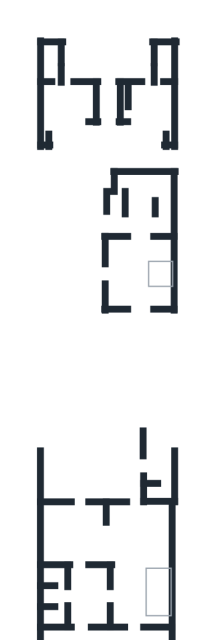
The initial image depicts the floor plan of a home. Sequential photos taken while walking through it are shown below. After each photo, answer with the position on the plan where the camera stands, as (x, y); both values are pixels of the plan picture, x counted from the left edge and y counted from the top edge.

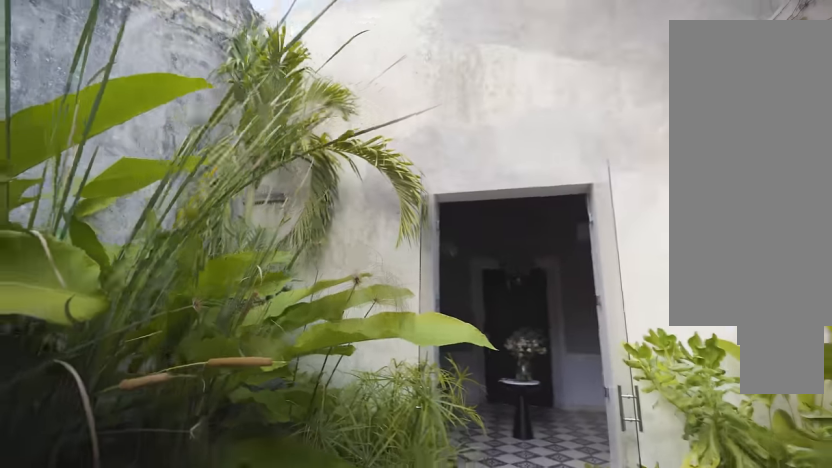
(126, 591)
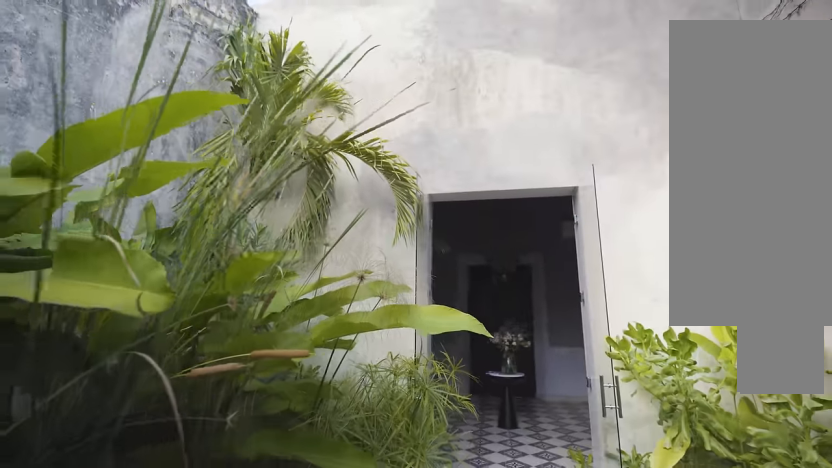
(126, 591)
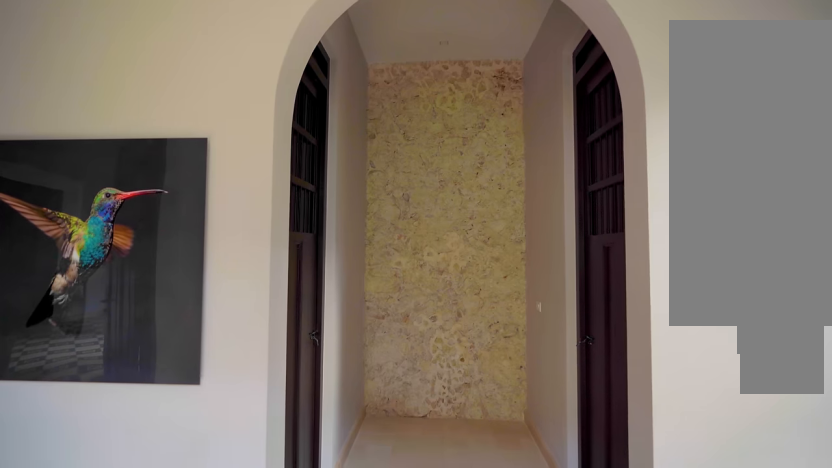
(93, 597)
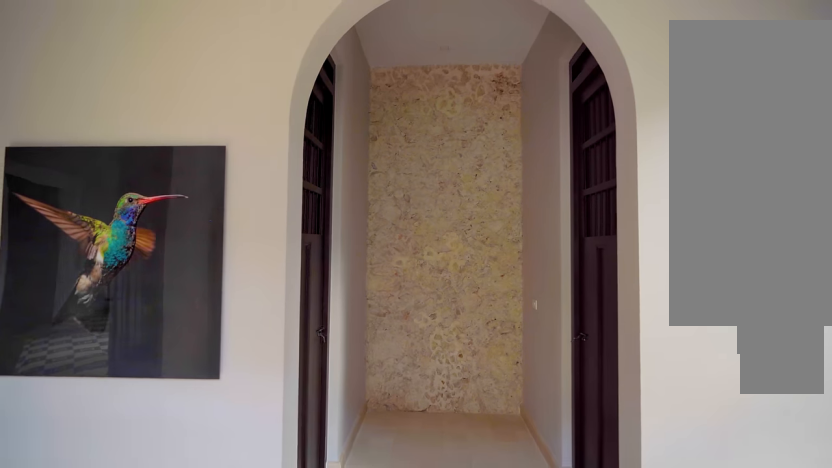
(93, 597)
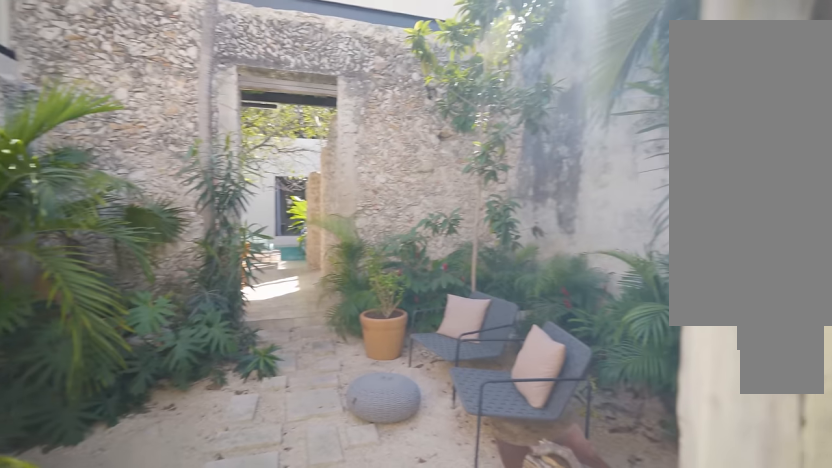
(141, 530)
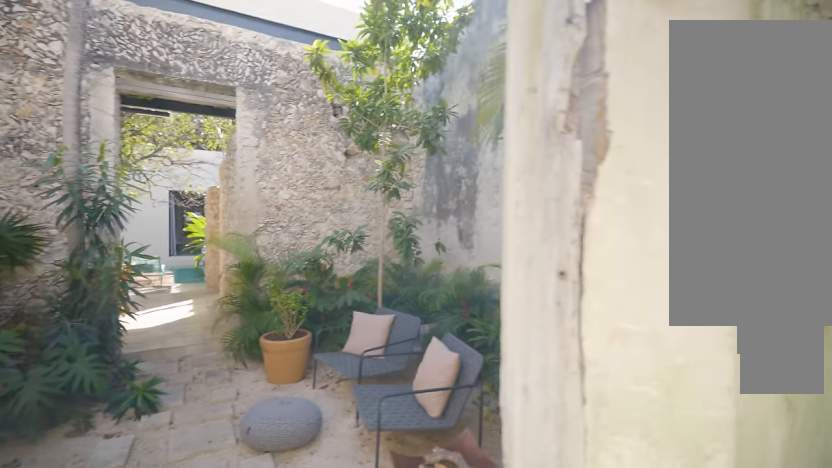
(143, 531)
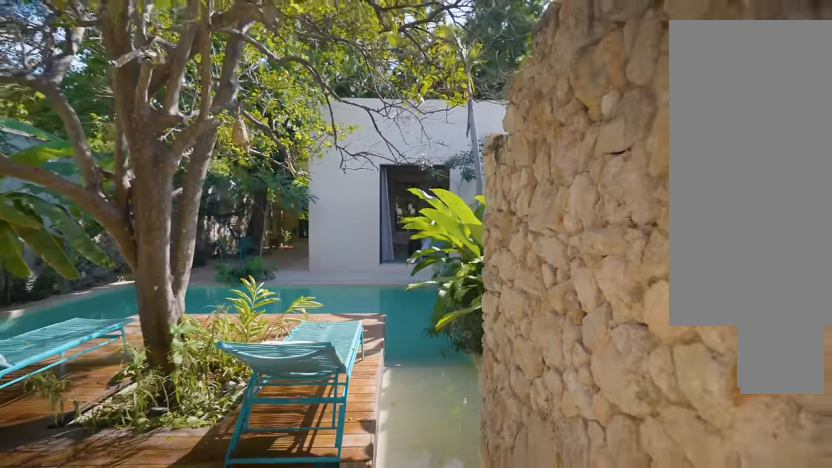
(63, 466)
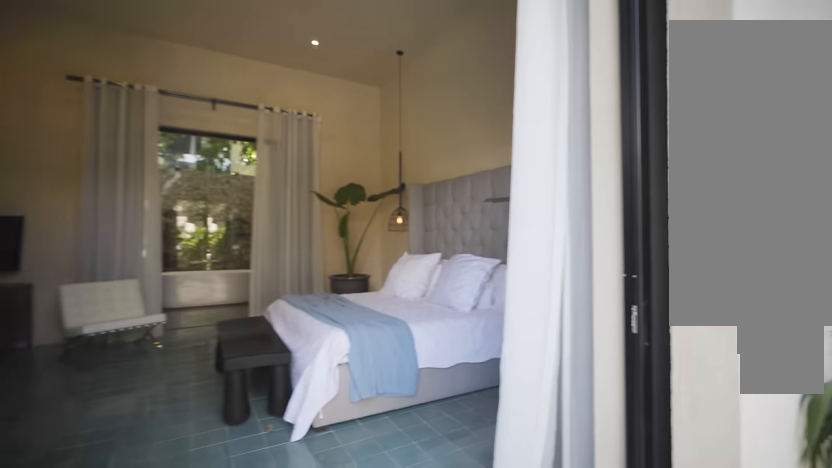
(113, 340)
